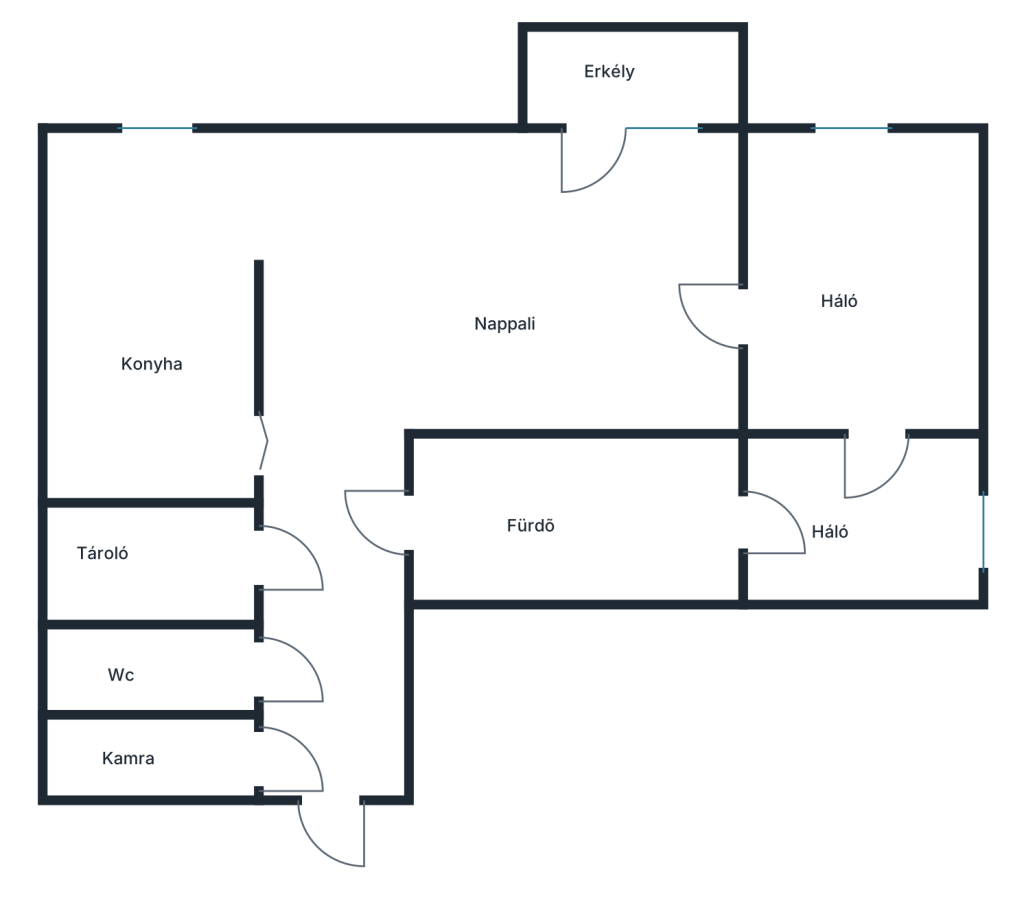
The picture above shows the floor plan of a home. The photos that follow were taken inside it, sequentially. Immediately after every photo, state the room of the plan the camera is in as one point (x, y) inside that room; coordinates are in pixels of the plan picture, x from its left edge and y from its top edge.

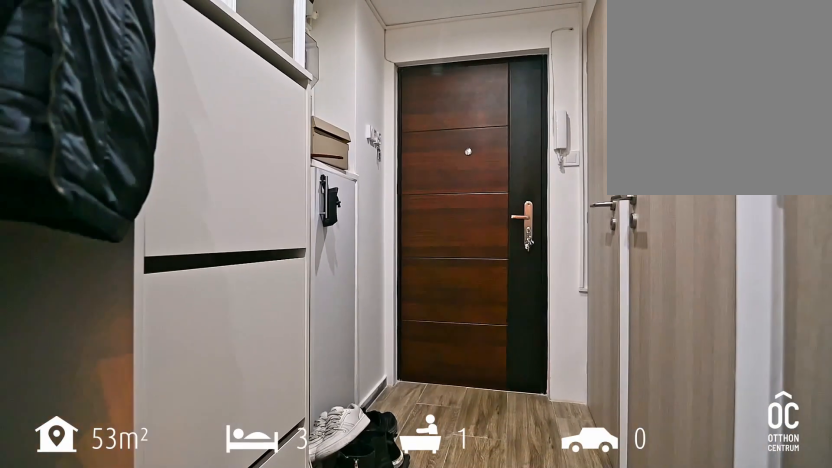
(331, 622)
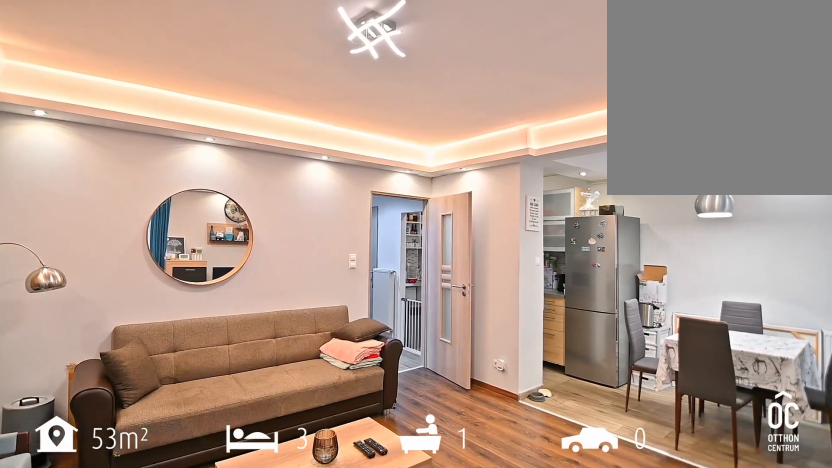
(495, 284)
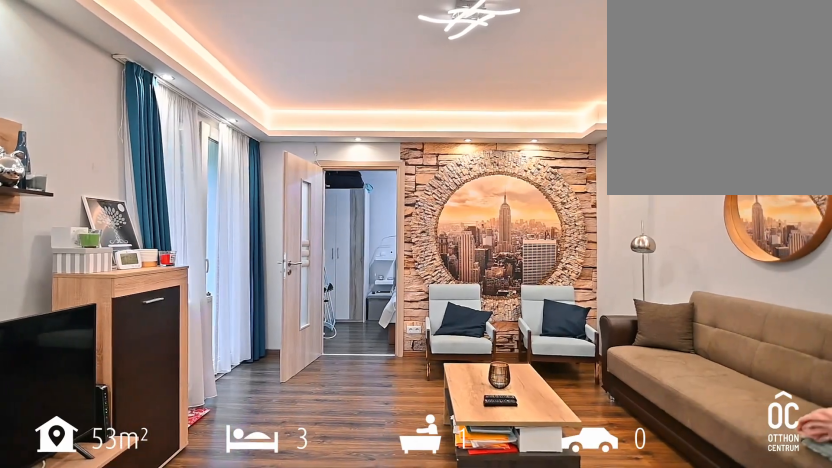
(495, 284)
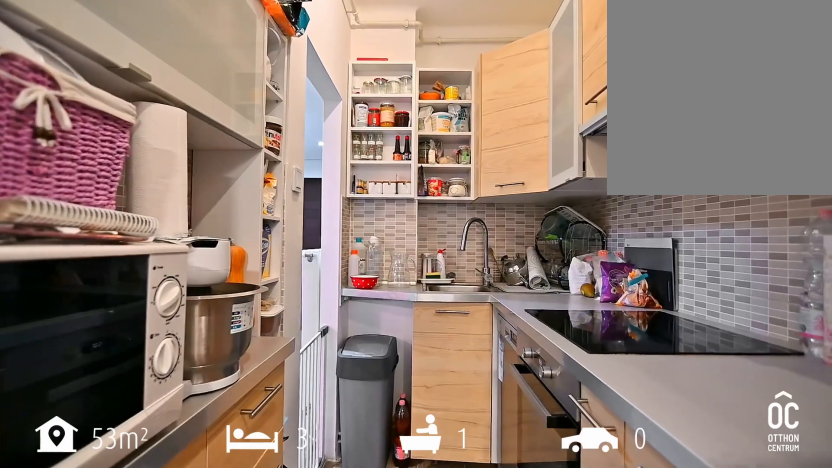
(148, 323)
